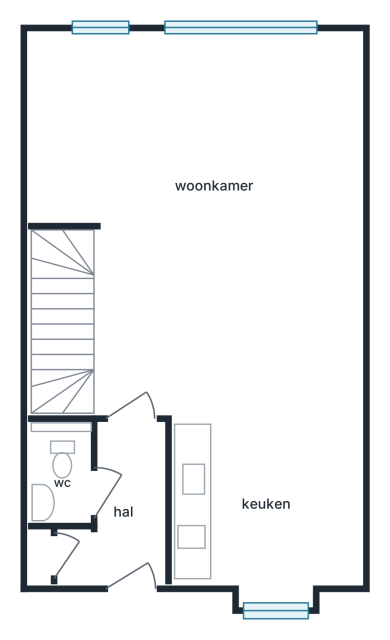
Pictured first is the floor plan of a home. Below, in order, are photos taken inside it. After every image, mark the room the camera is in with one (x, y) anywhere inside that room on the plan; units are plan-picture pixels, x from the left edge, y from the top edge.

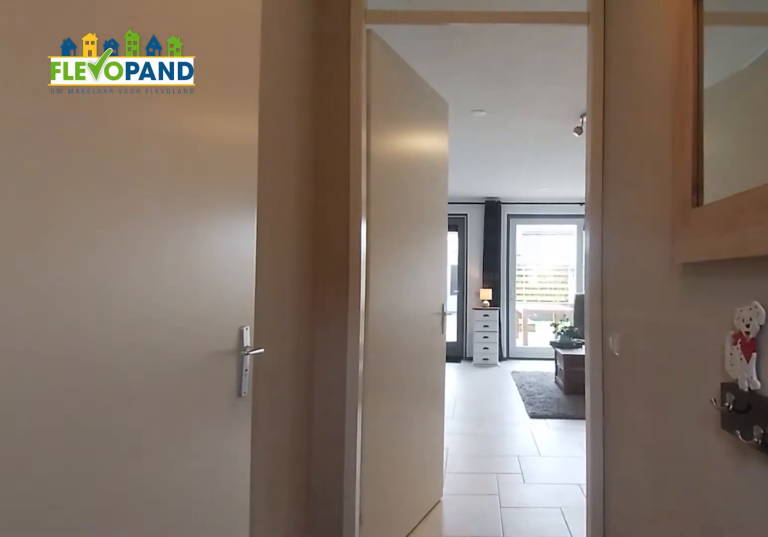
(123, 511)
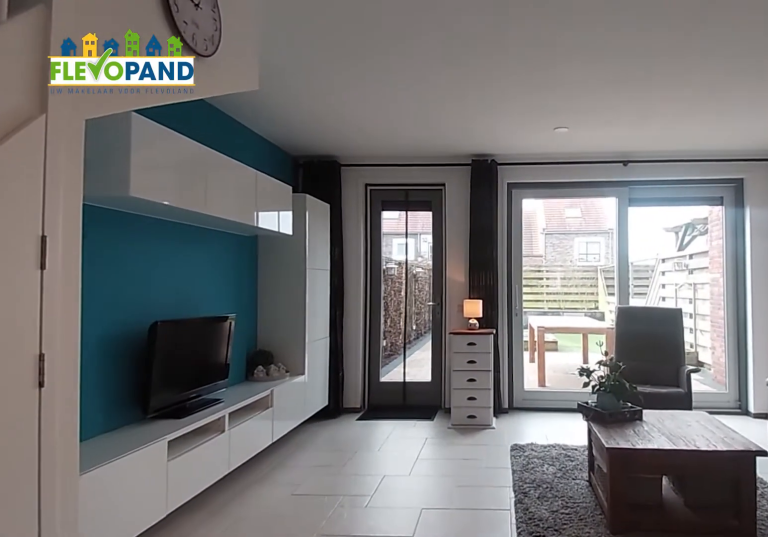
(206, 180)
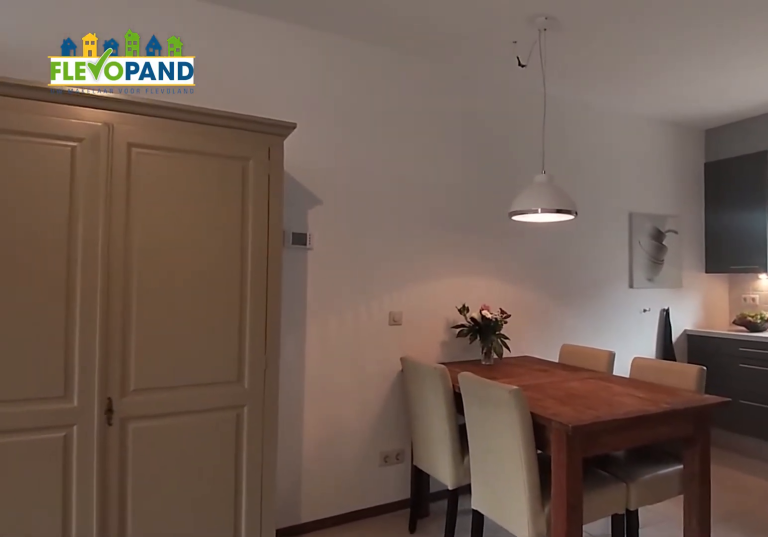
(206, 180)
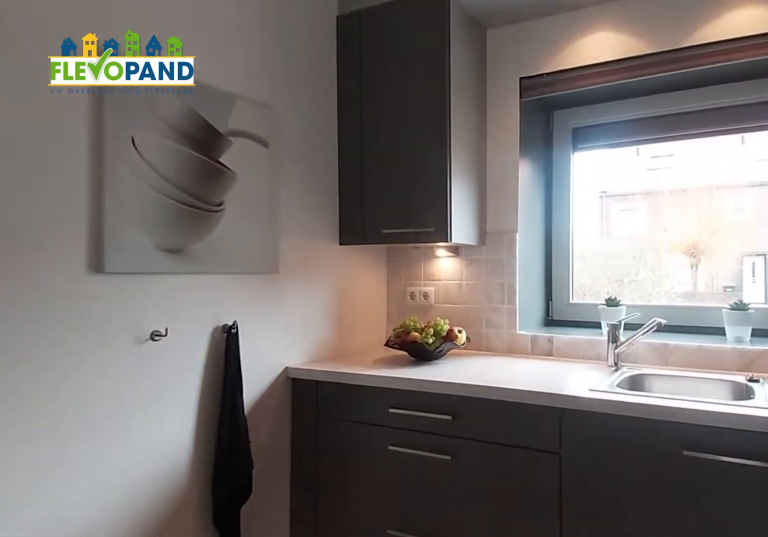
(267, 502)
